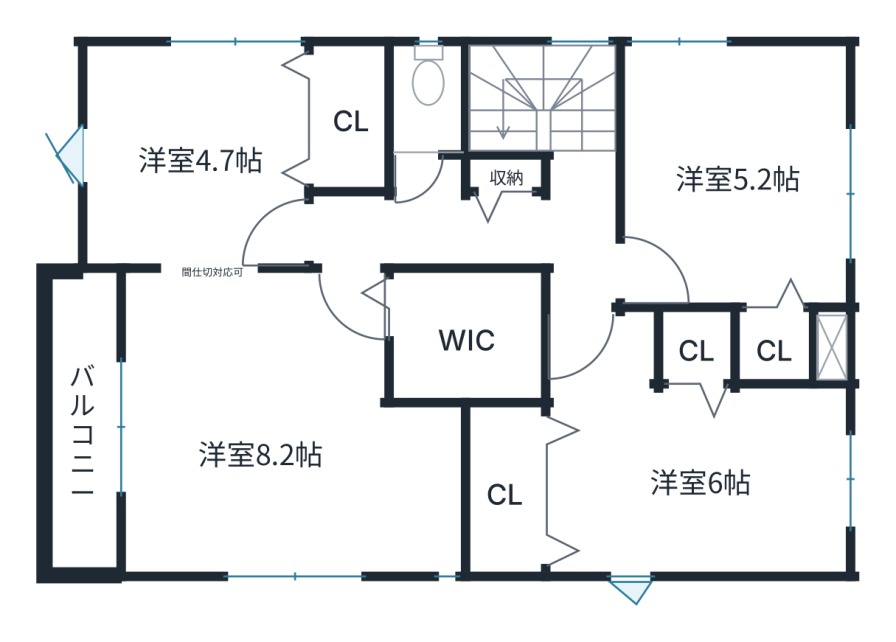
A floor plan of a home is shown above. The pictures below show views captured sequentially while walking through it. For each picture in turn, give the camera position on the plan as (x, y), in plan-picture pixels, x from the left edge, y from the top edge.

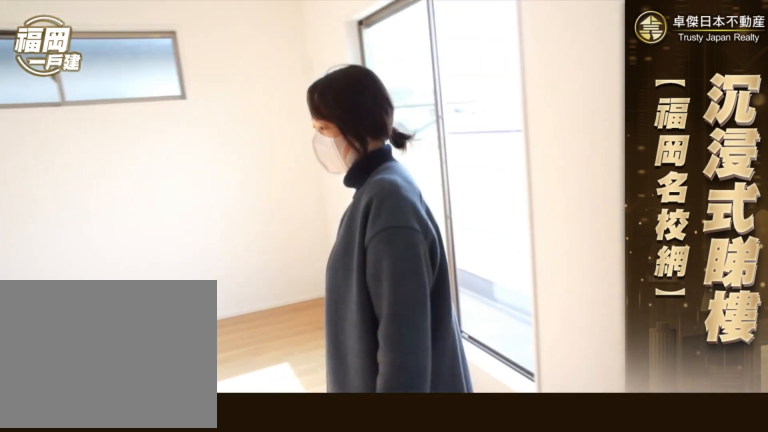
(248, 265)
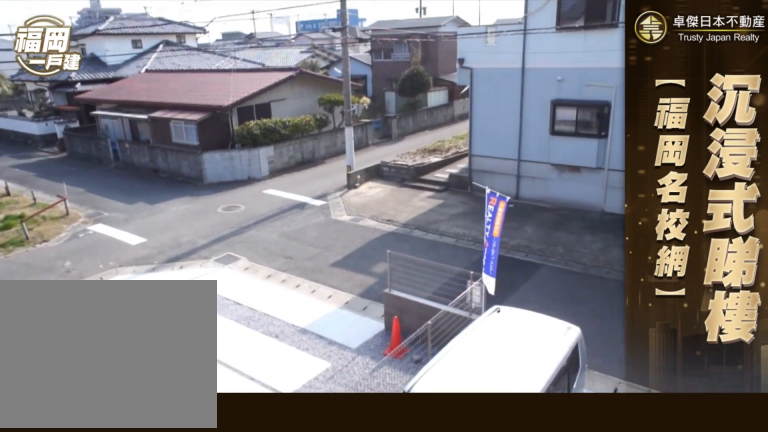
(137, 389)
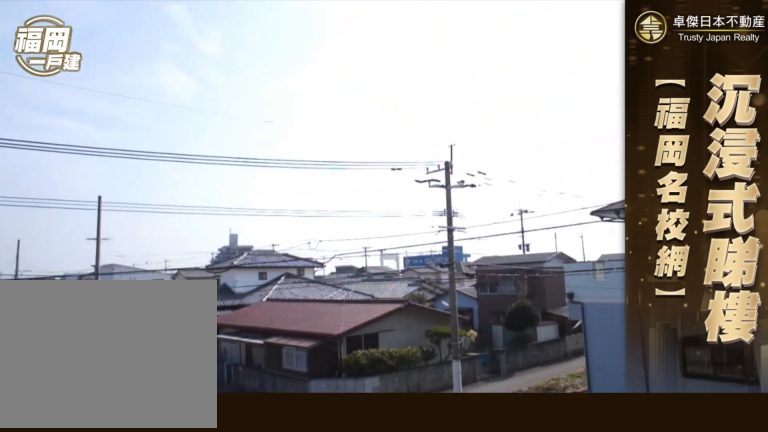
(168, 385)
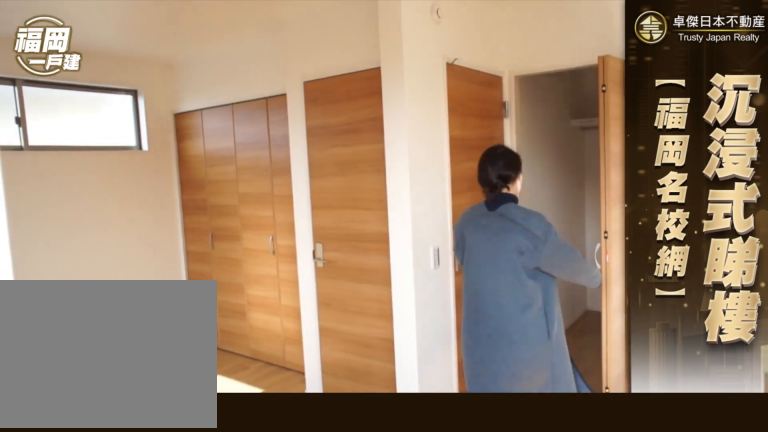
(279, 310)
